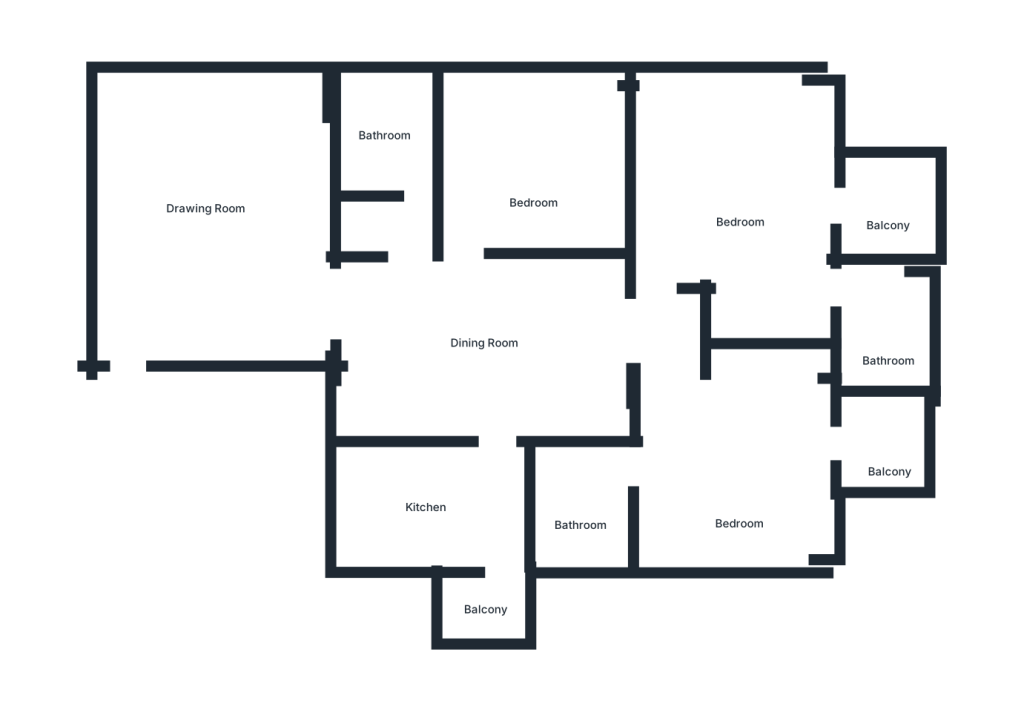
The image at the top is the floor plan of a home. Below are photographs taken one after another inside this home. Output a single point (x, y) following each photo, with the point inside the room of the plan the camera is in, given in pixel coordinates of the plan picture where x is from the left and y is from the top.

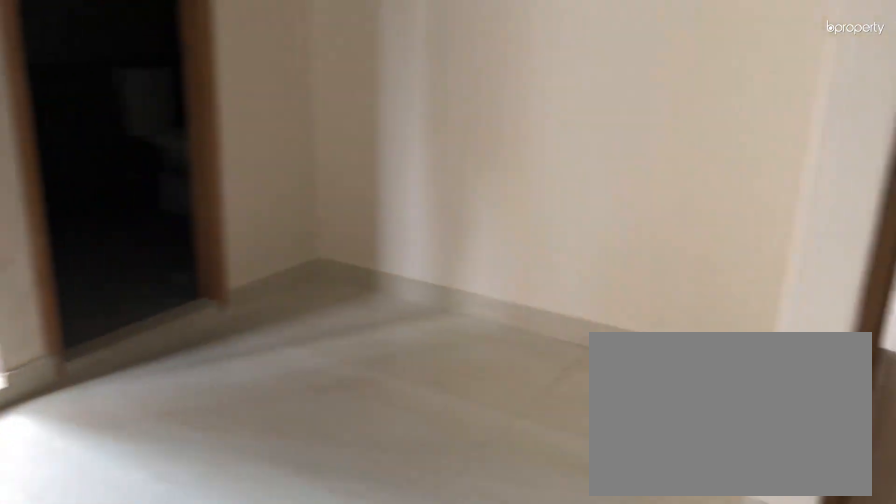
(741, 212)
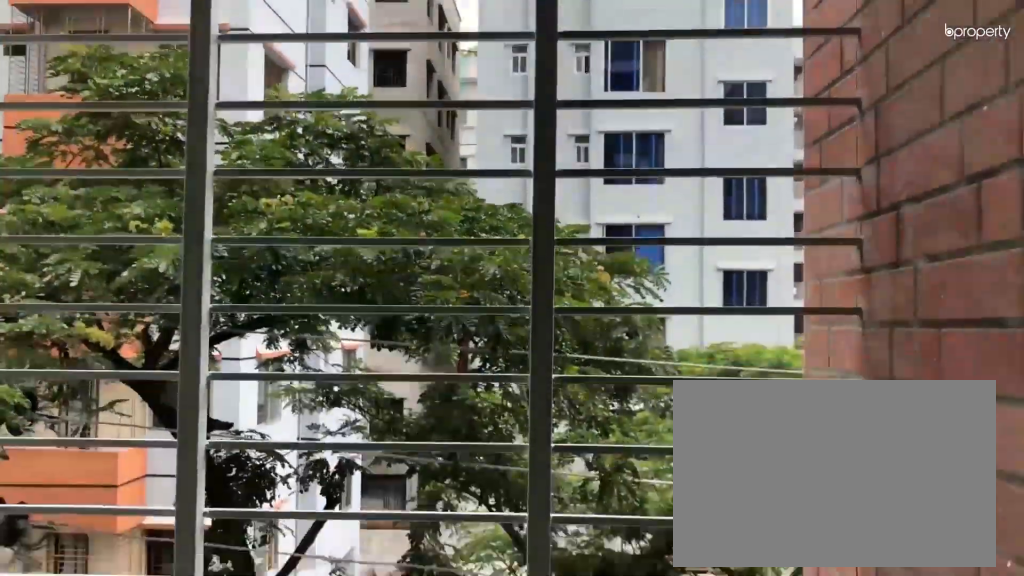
(883, 198)
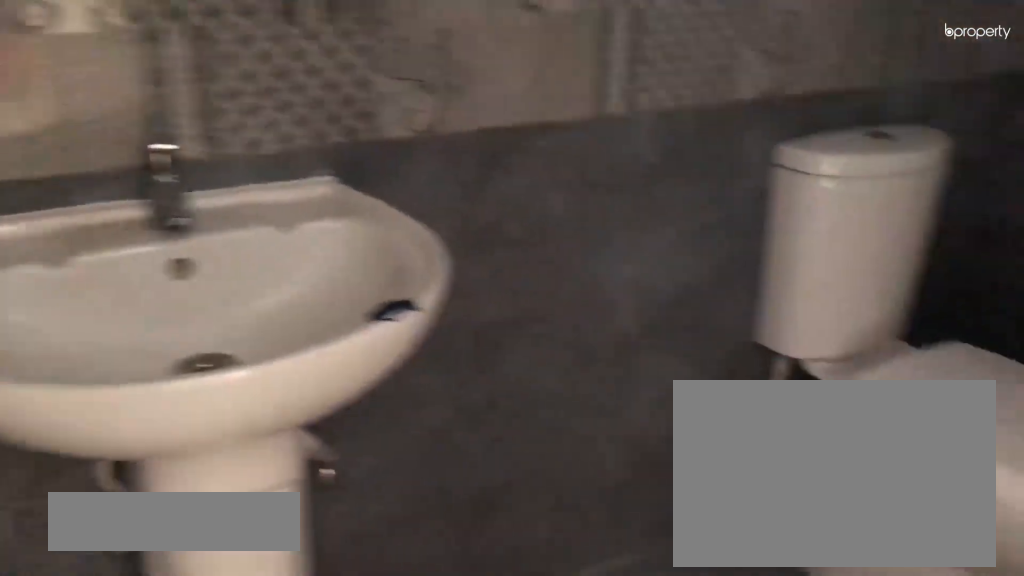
(887, 336)
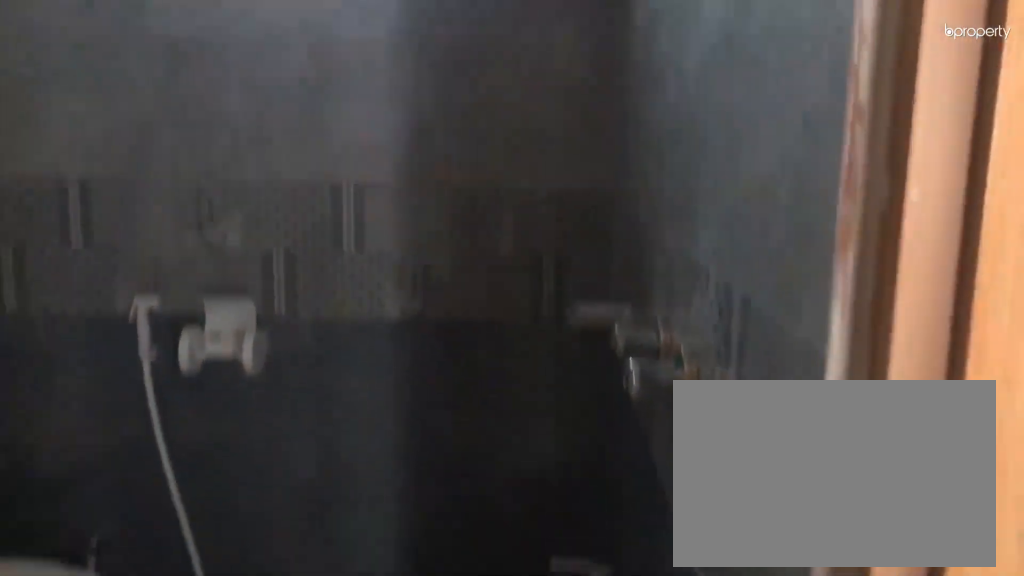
(886, 327)
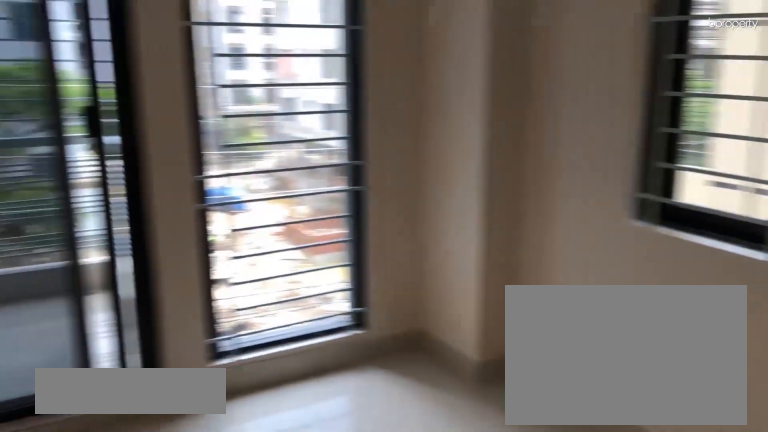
(757, 465)
